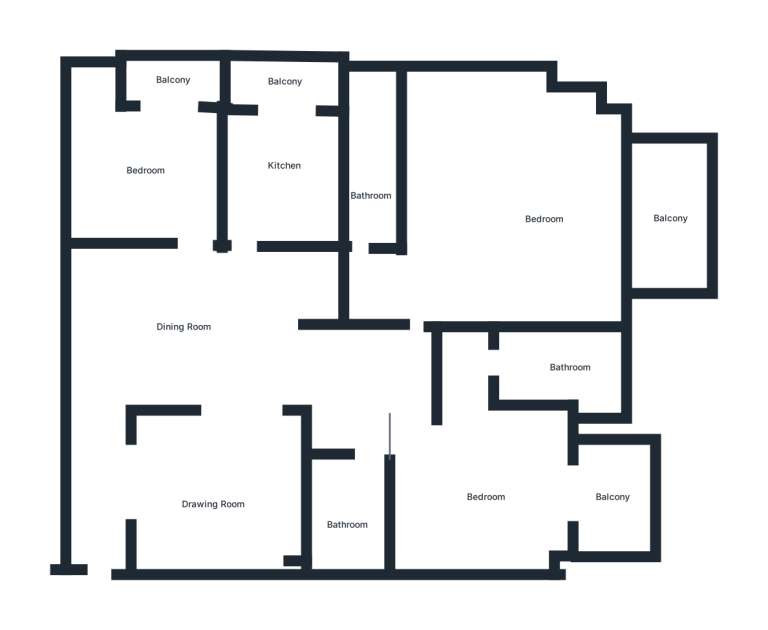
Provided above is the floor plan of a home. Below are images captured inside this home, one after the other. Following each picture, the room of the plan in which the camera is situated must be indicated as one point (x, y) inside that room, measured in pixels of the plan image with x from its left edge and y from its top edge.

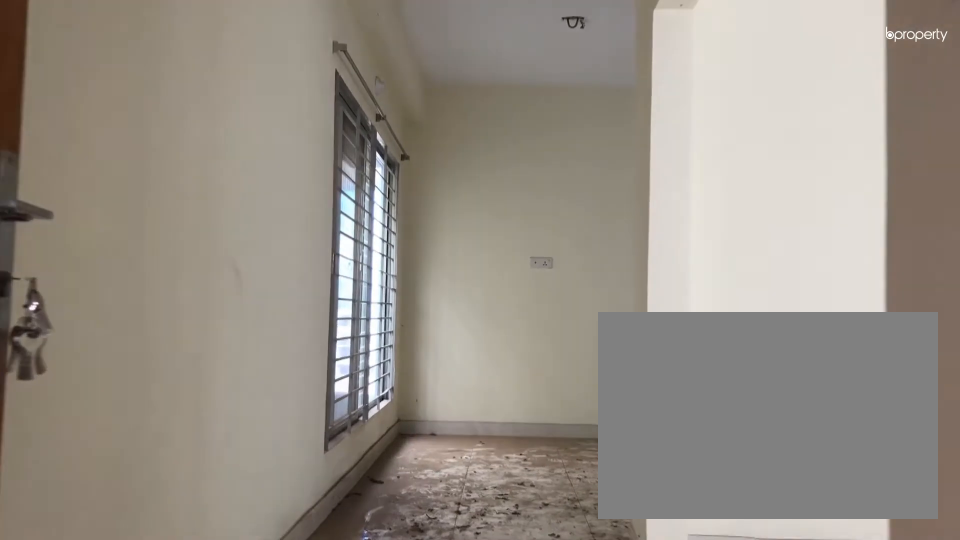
(101, 519)
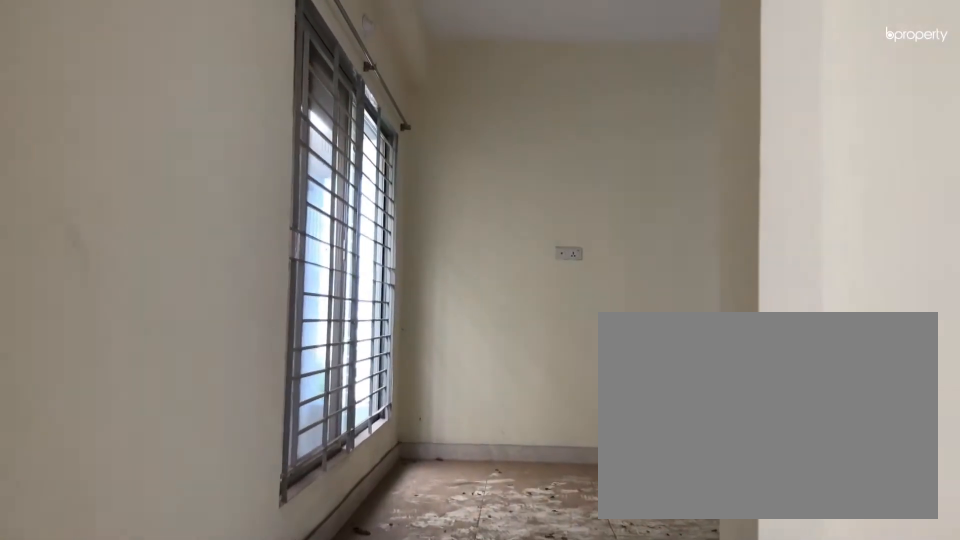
(101, 519)
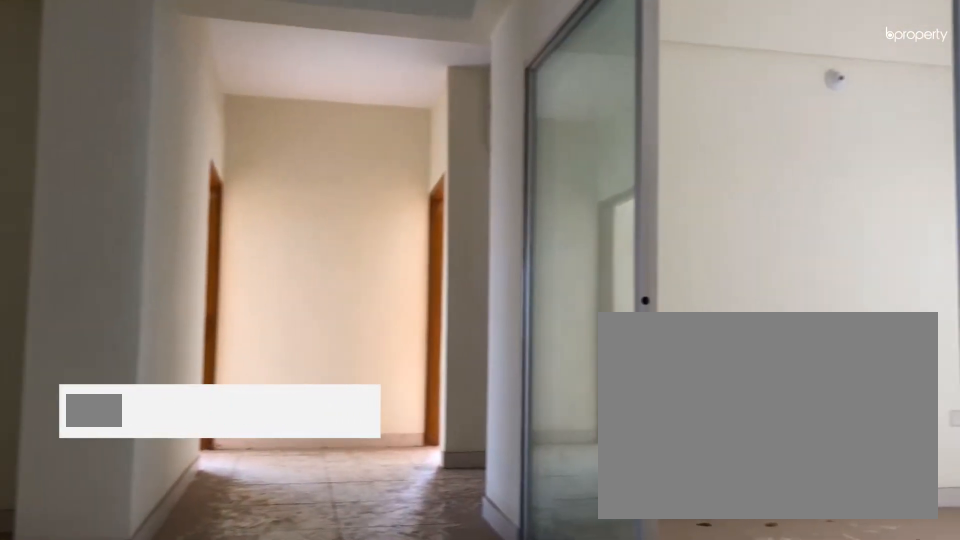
(215, 322)
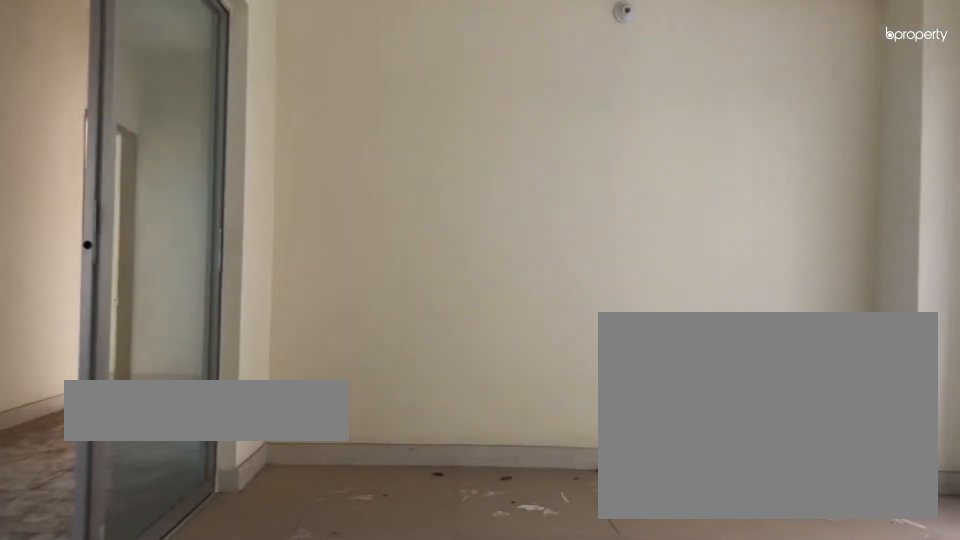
(219, 483)
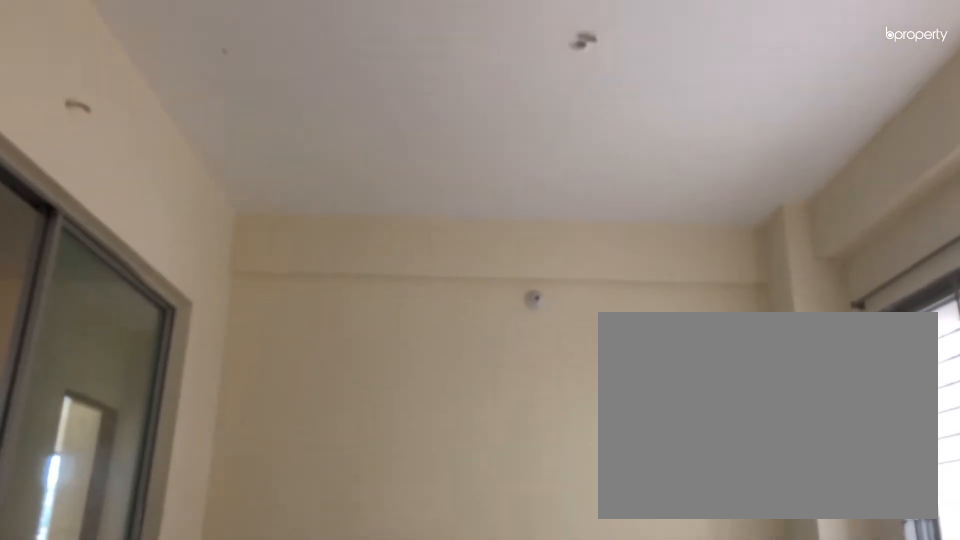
(219, 483)
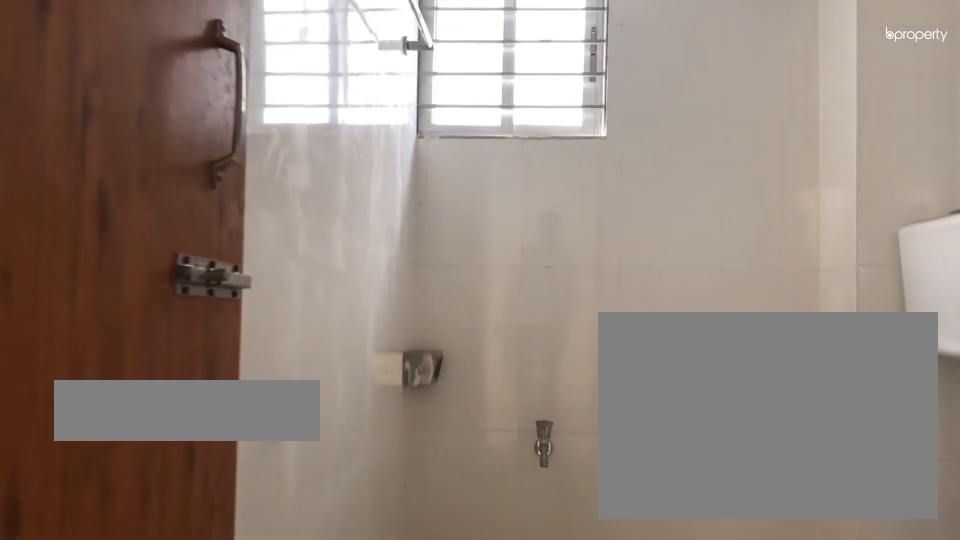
(348, 512)
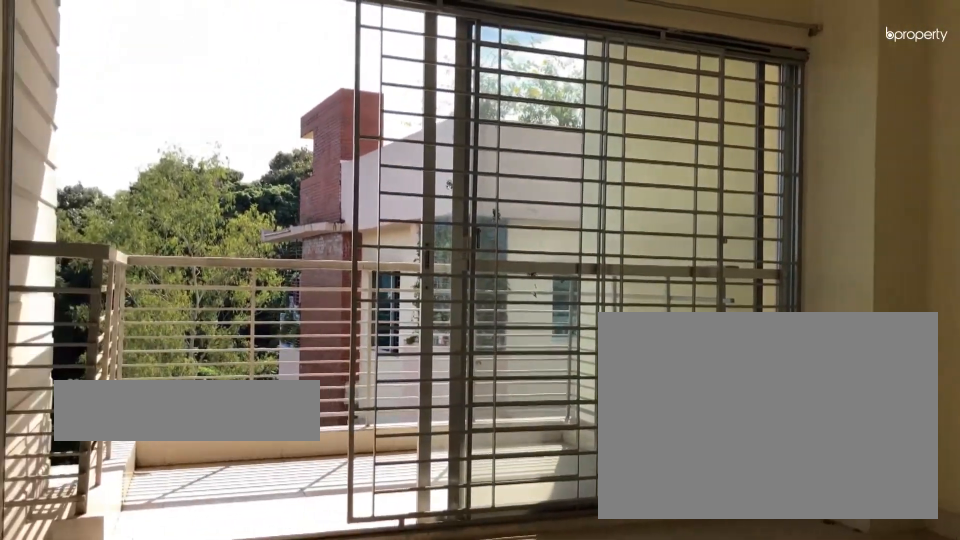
(491, 475)
